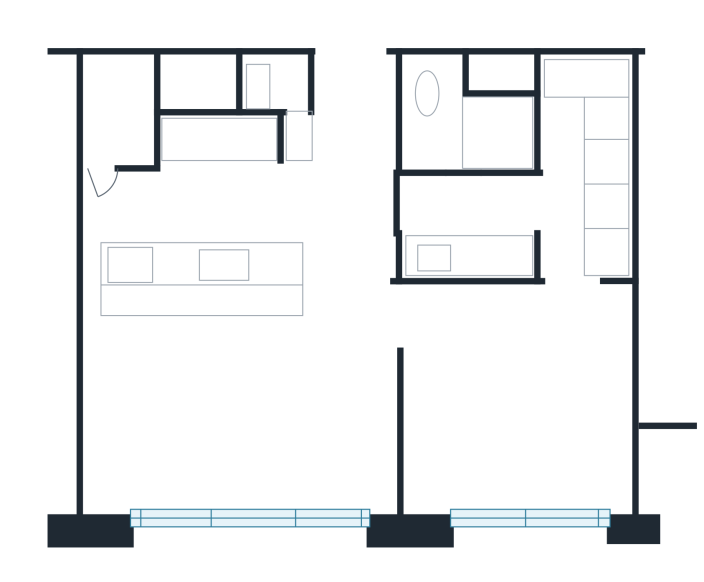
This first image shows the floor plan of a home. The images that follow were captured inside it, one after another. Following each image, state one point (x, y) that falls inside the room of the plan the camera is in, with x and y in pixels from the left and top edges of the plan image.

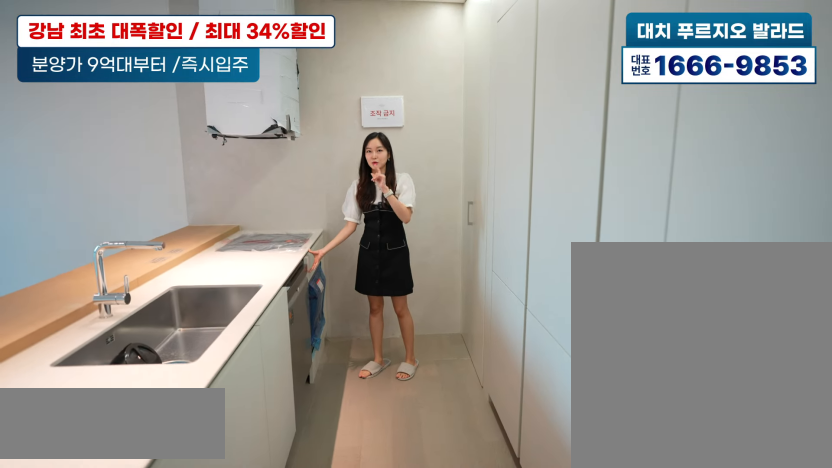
(208, 193)
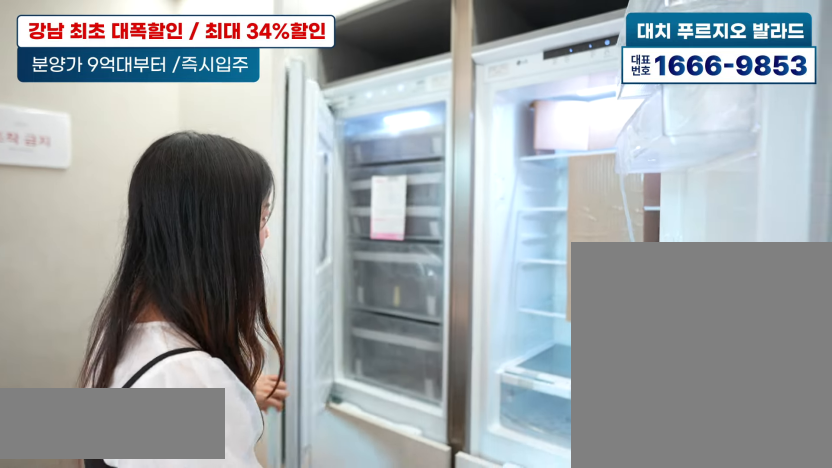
(209, 193)
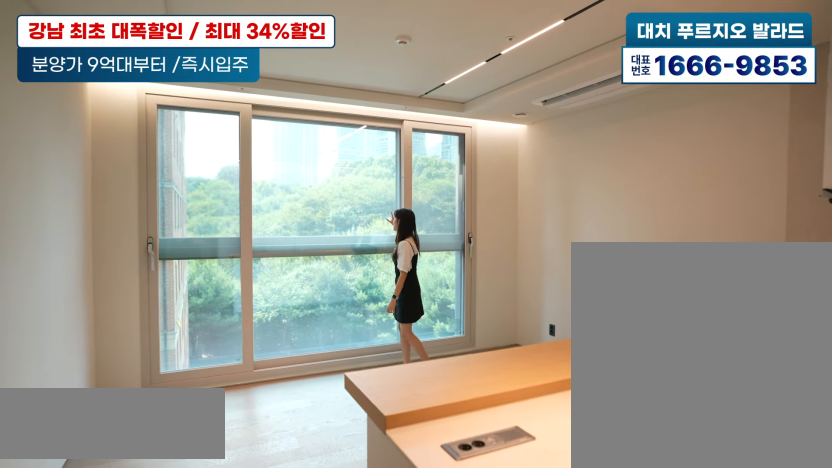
(231, 417)
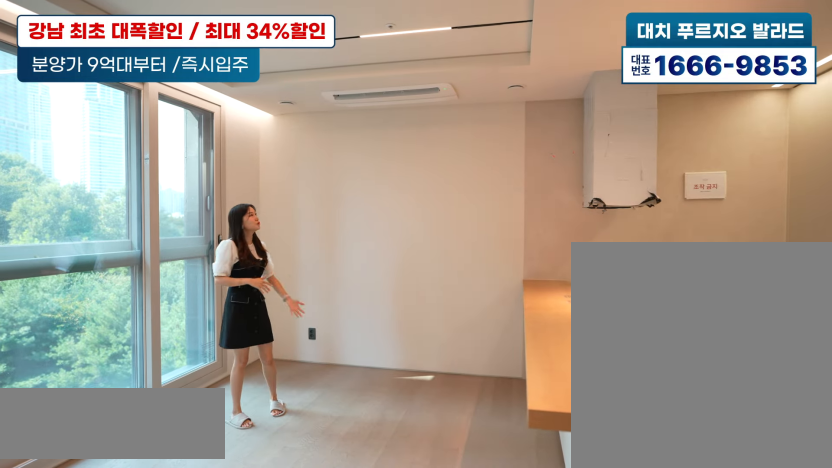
(230, 416)
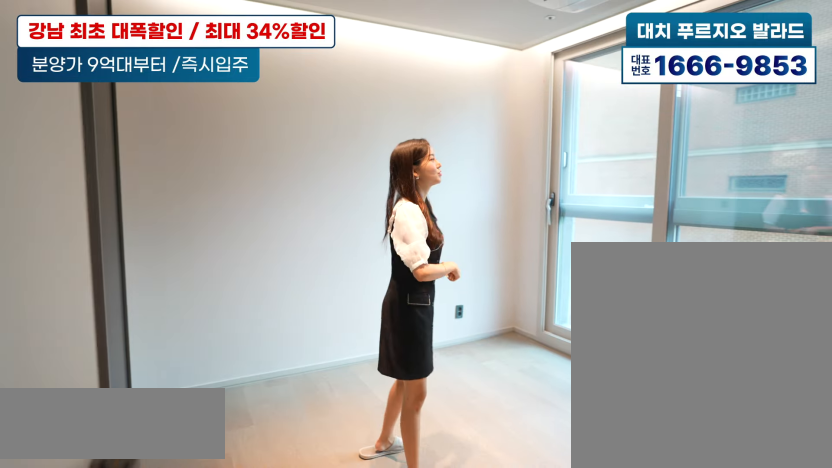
(524, 413)
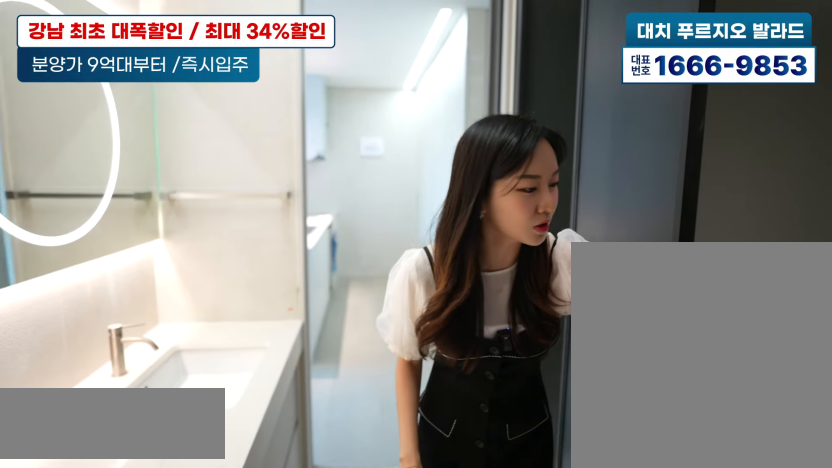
(533, 181)
